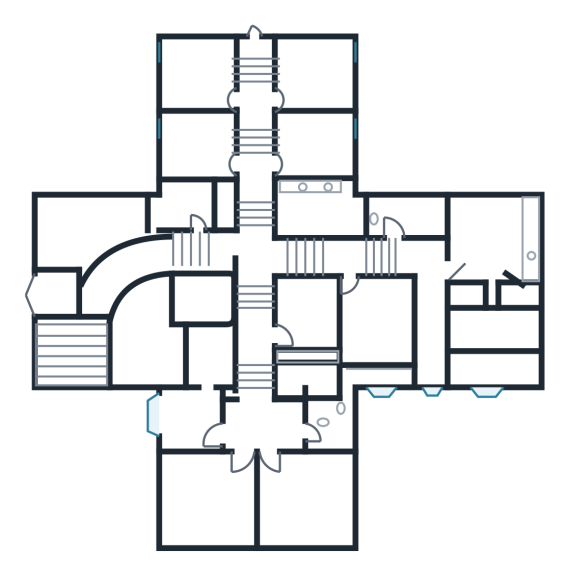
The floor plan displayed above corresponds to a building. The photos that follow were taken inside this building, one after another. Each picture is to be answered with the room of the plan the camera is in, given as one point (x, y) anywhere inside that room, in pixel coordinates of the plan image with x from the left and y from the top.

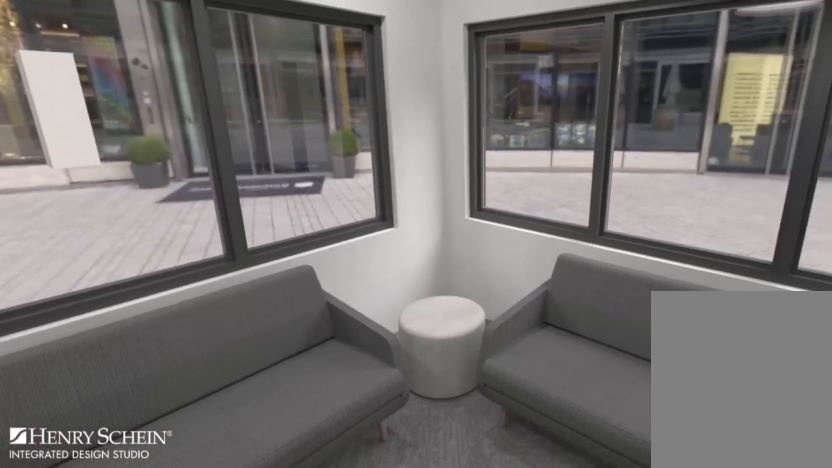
(81, 340)
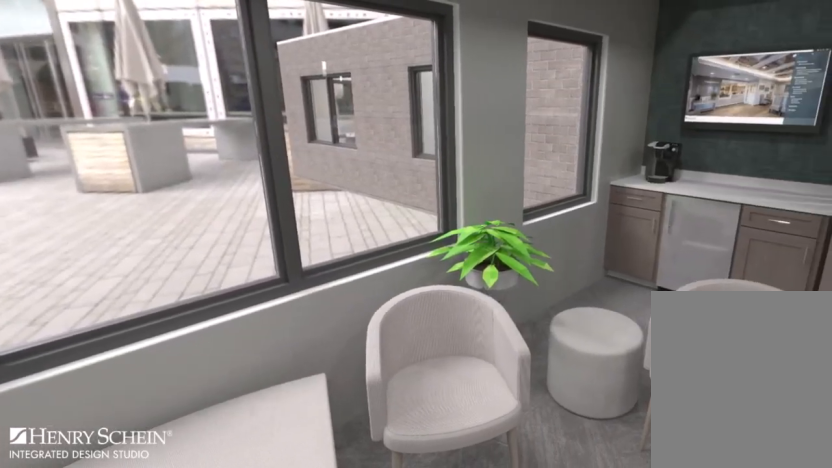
(103, 246)
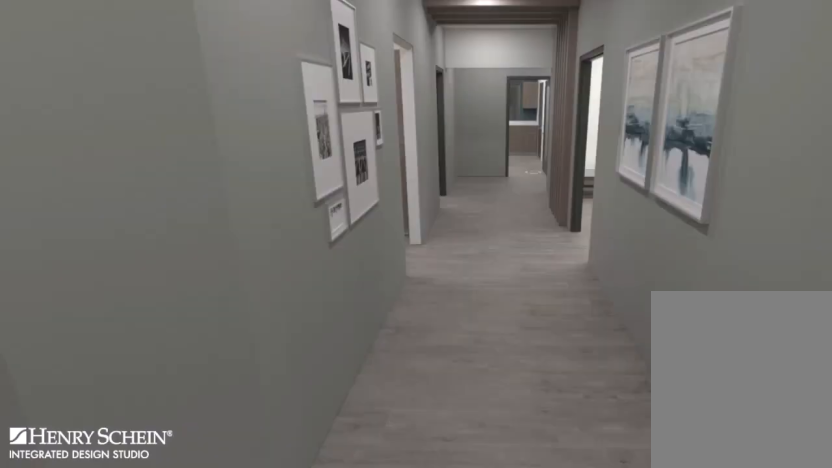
(258, 255)
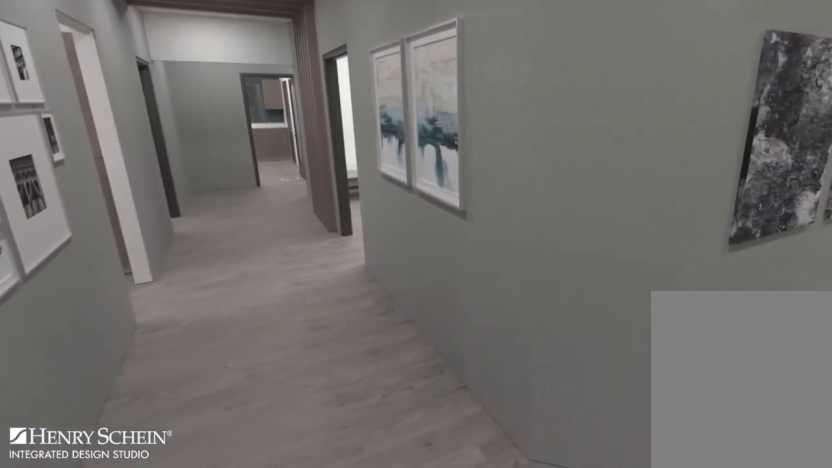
(258, 255)
